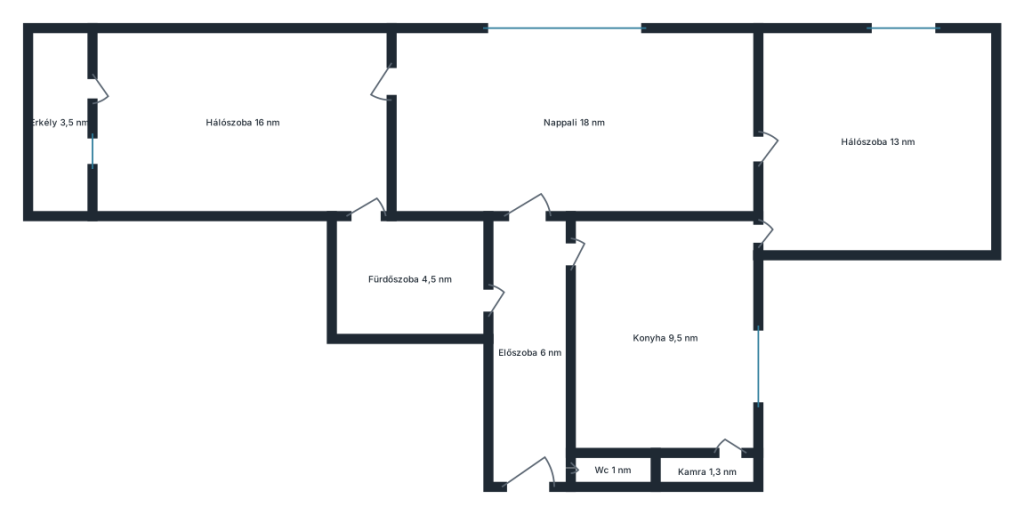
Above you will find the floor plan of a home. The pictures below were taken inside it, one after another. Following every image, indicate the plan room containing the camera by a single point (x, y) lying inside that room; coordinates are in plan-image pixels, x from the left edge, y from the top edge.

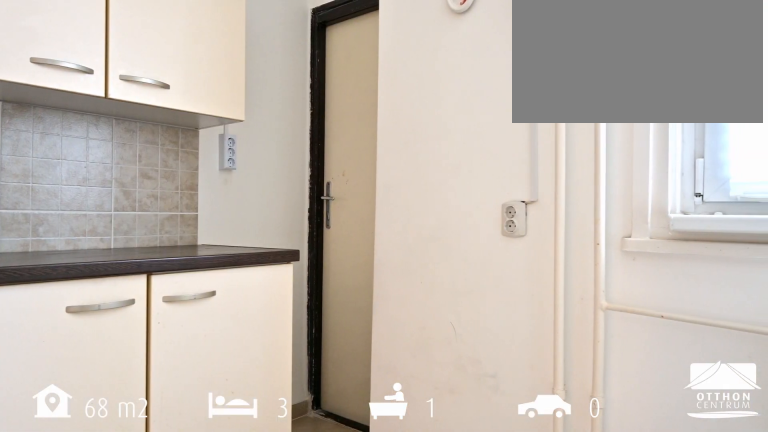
(656, 352)
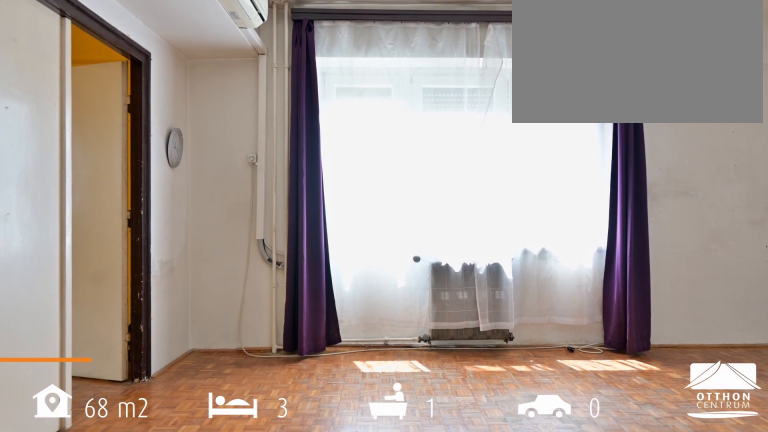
(578, 135)
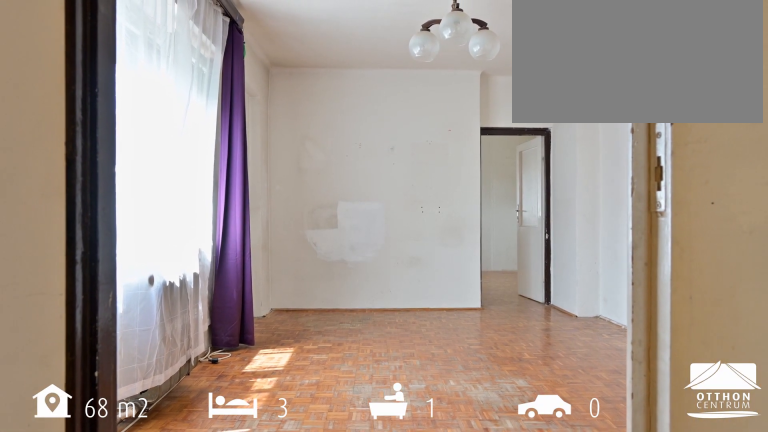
(578, 135)
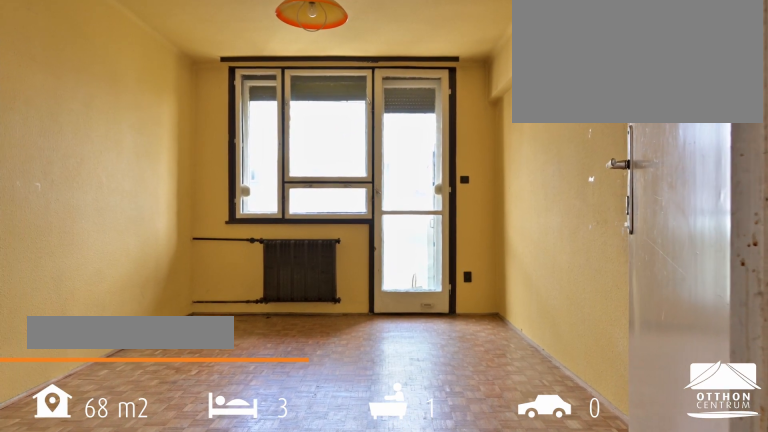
(250, 130)
